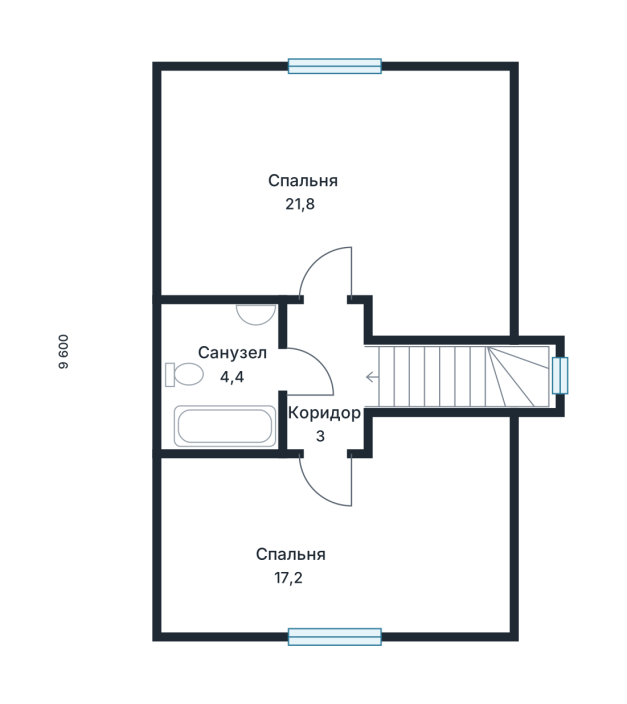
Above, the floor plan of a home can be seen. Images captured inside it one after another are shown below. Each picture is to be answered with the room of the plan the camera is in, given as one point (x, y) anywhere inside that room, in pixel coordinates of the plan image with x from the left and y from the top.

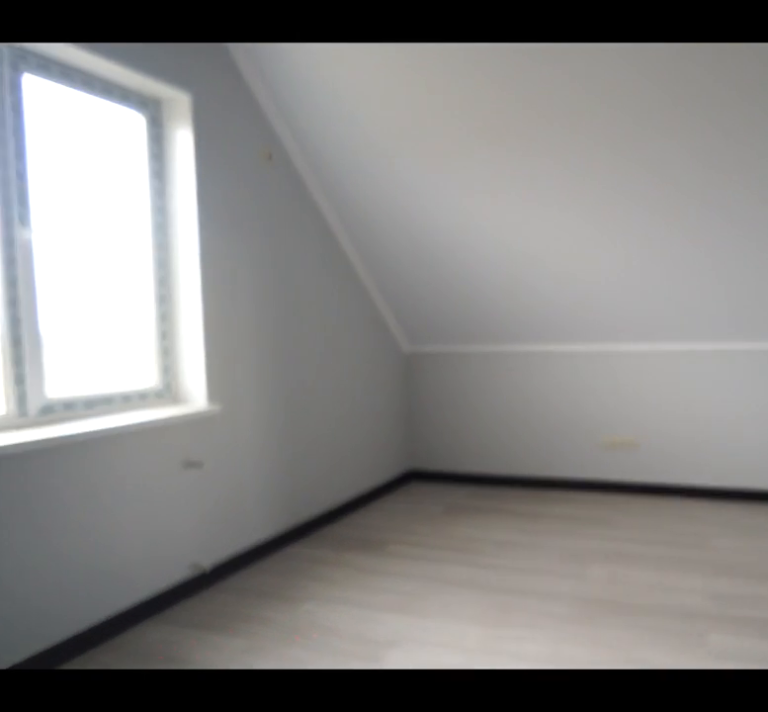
(342, 194)
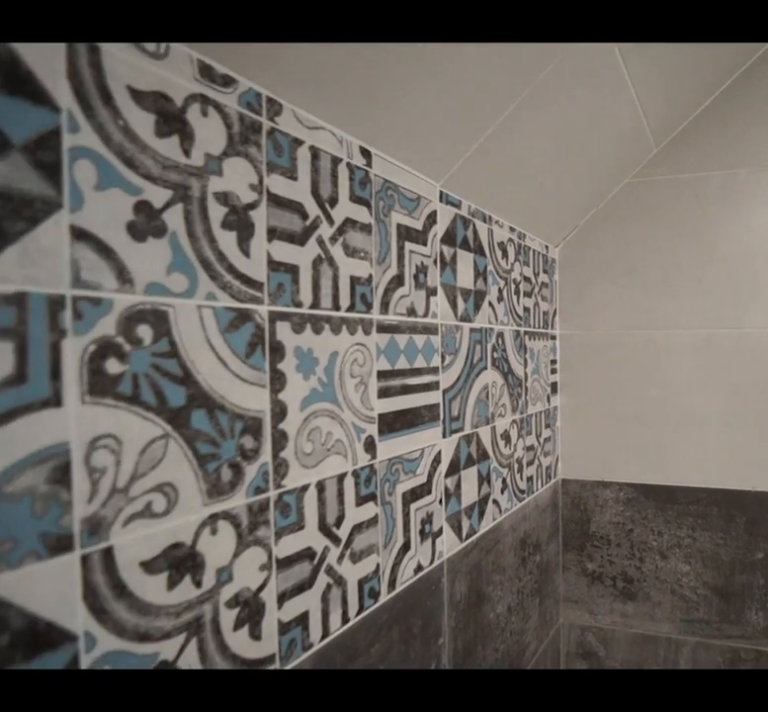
(216, 378)
